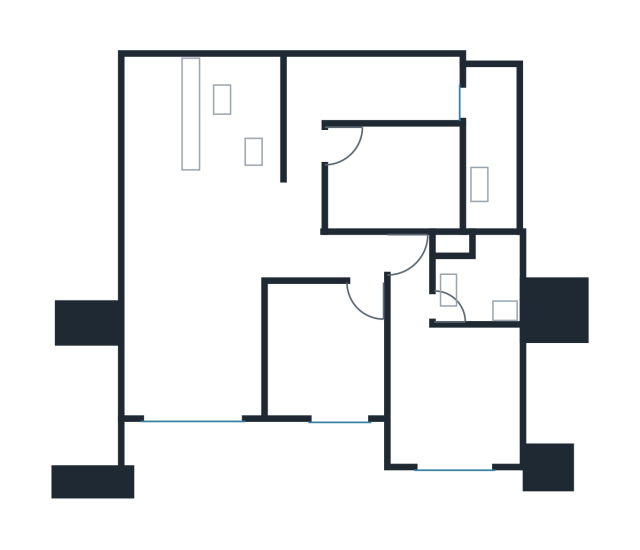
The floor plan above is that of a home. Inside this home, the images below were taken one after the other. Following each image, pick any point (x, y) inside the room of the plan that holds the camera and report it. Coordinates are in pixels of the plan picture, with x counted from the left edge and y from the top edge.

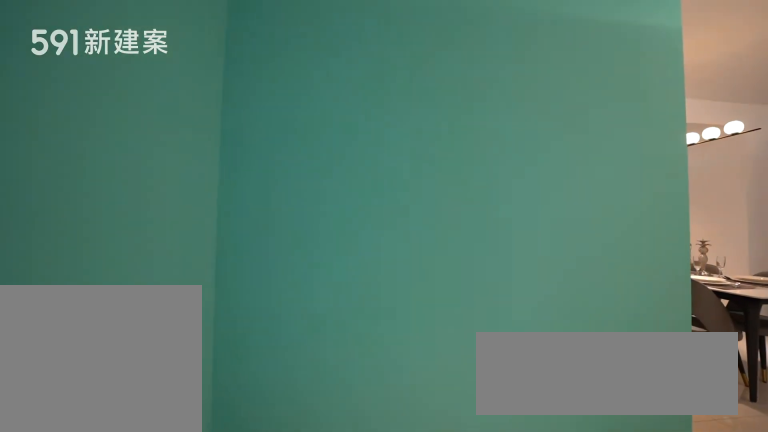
(159, 118)
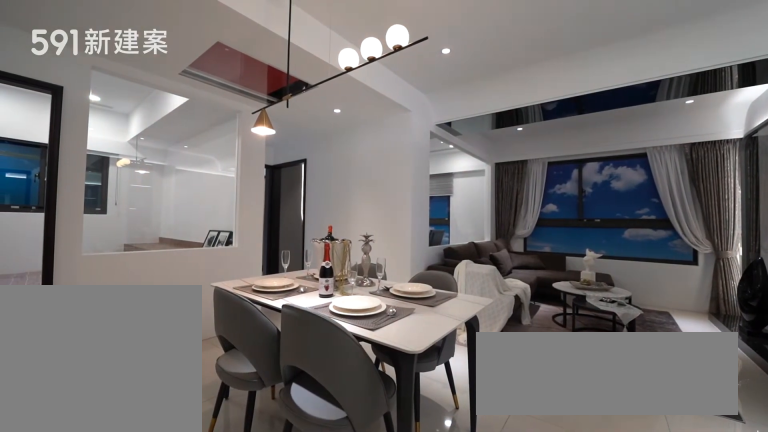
(207, 229)
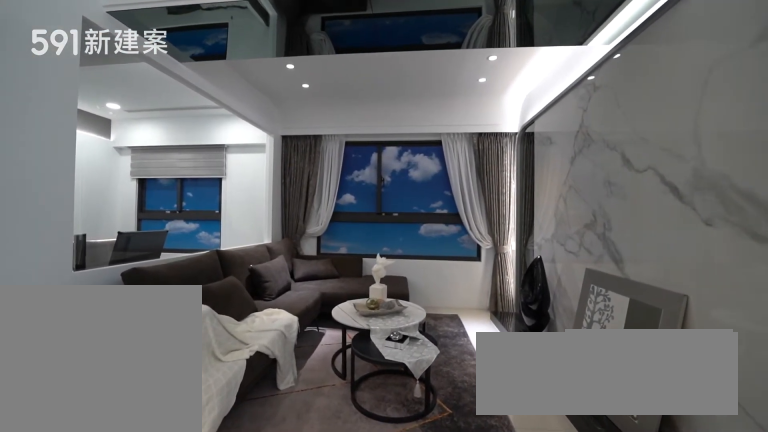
(193, 347)
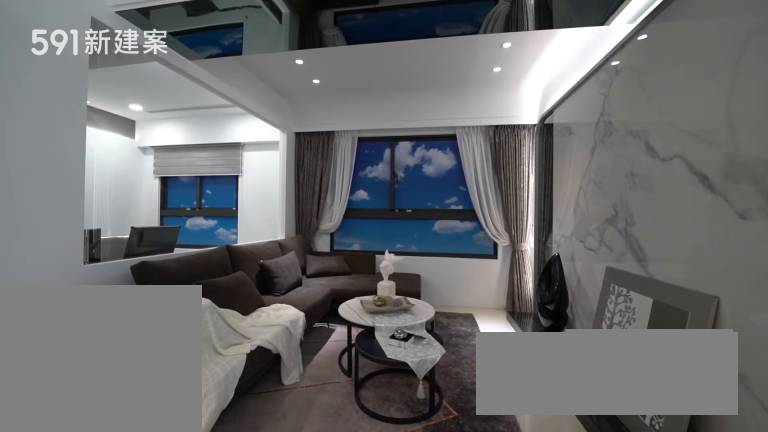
(193, 347)
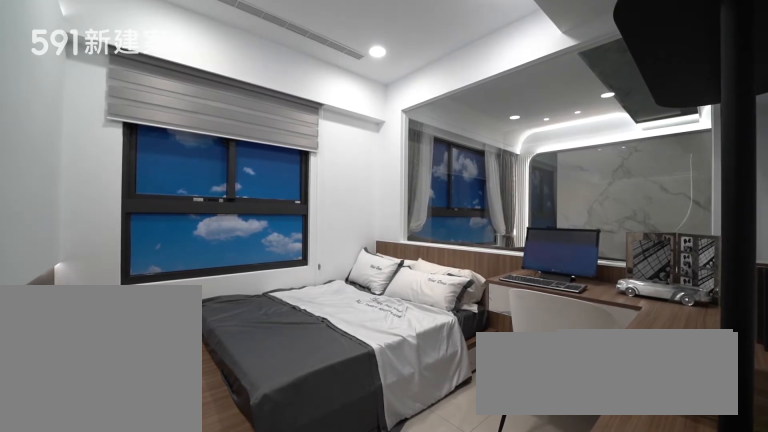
(325, 348)
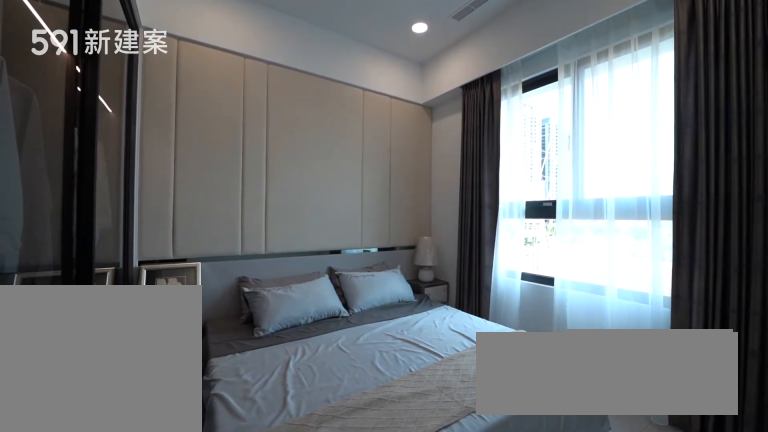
(449, 377)
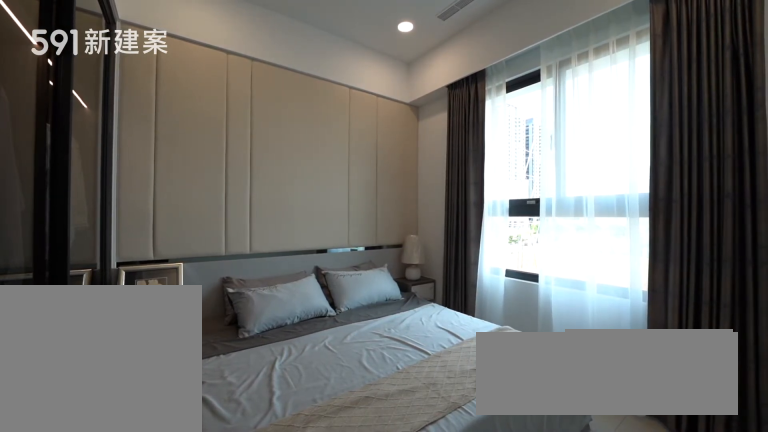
(449, 377)
